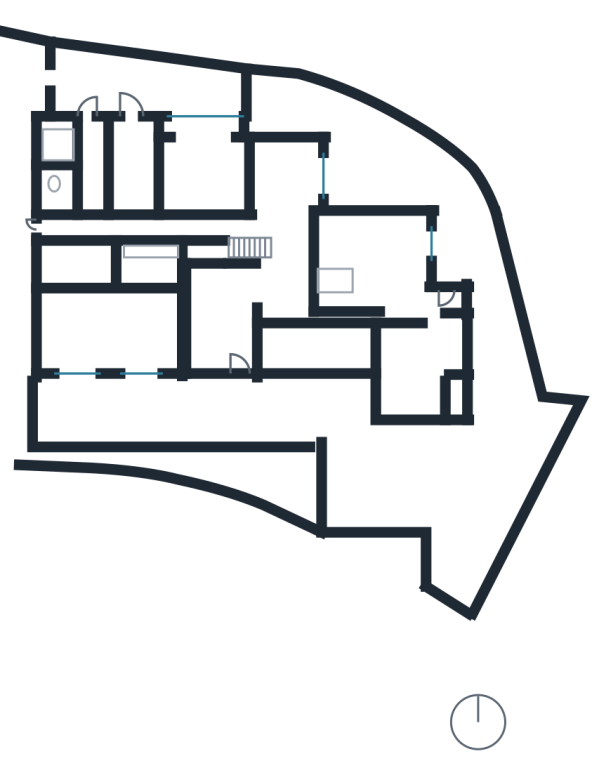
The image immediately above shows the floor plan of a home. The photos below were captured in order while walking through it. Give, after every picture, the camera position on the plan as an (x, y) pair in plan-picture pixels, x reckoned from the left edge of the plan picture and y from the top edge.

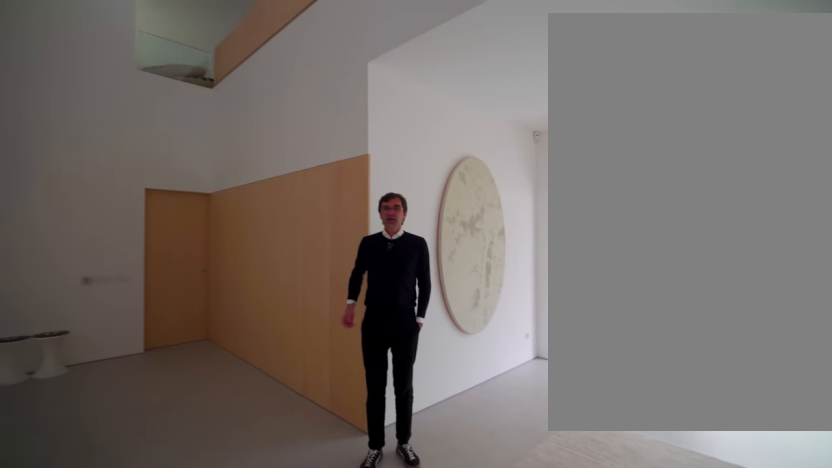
(208, 283)
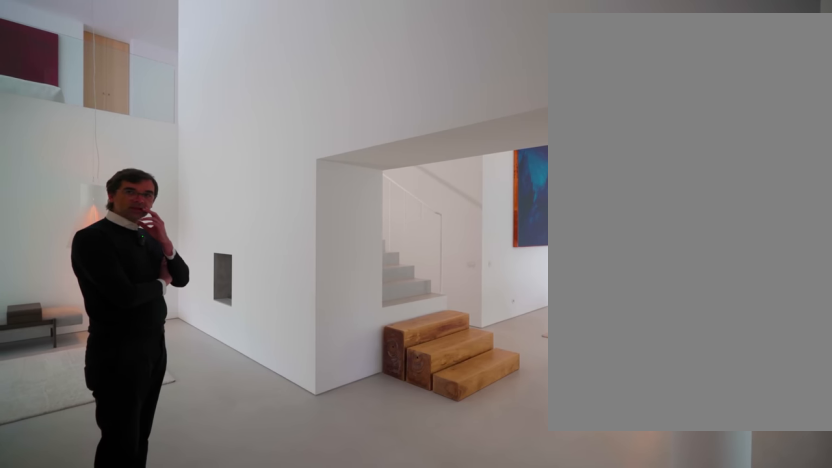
(298, 285)
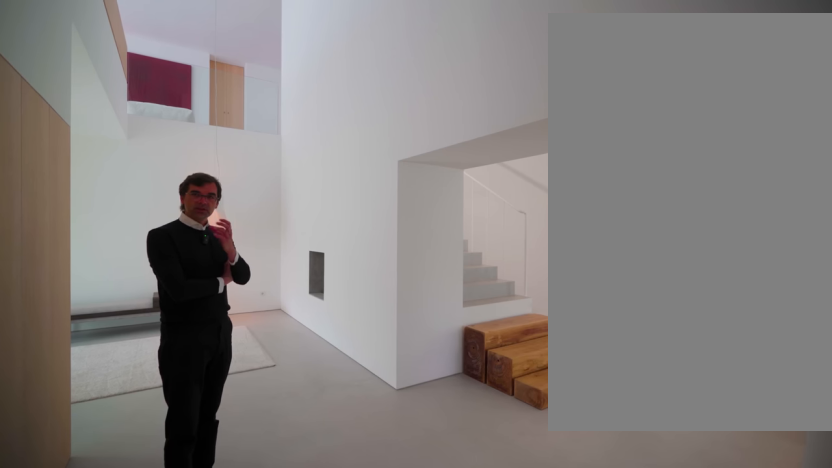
(299, 285)
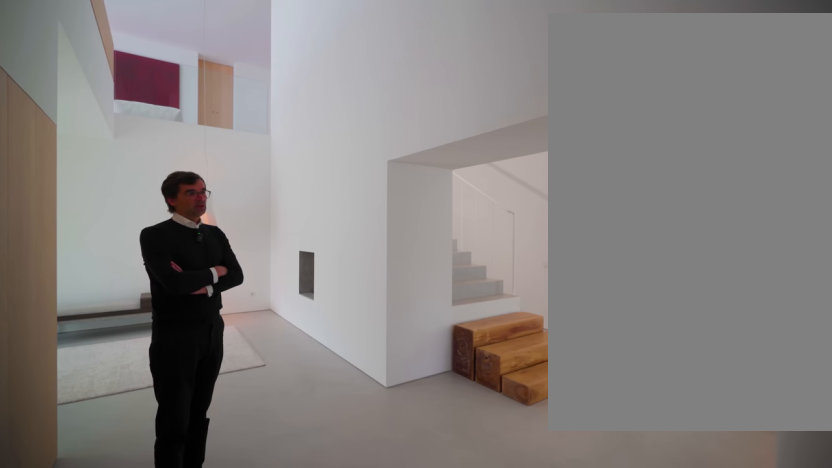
(299, 285)
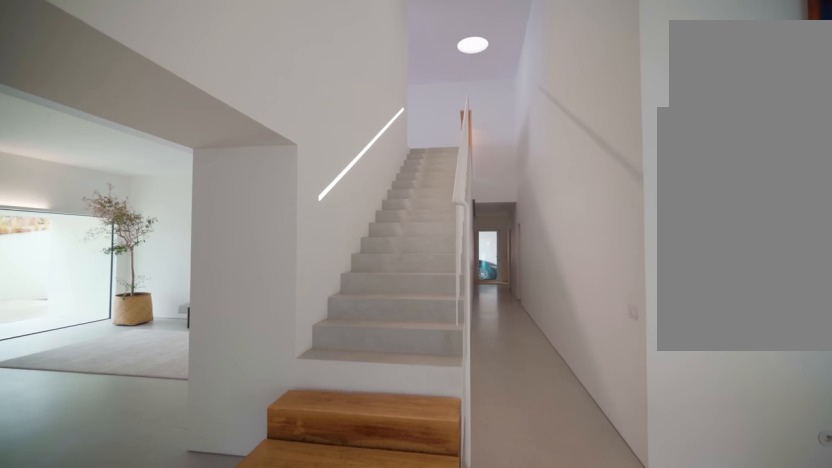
(305, 229)
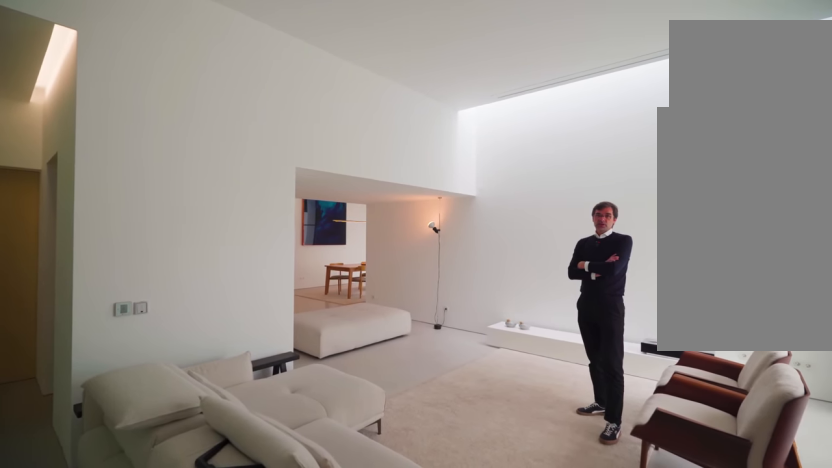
(389, 308)
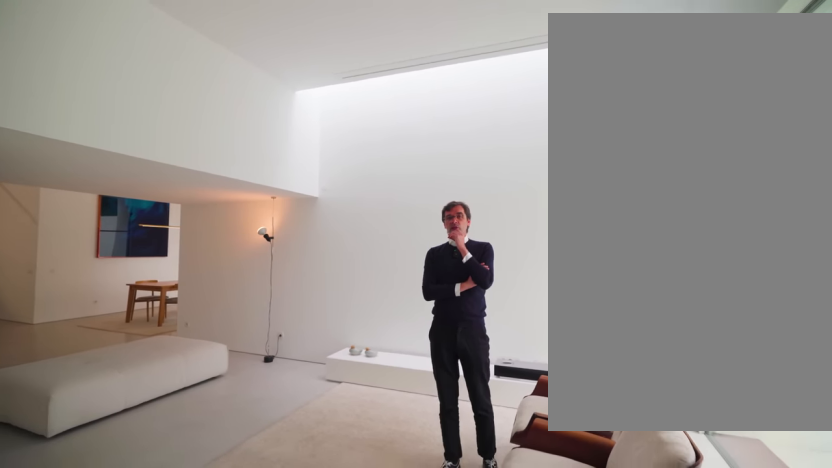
(412, 277)
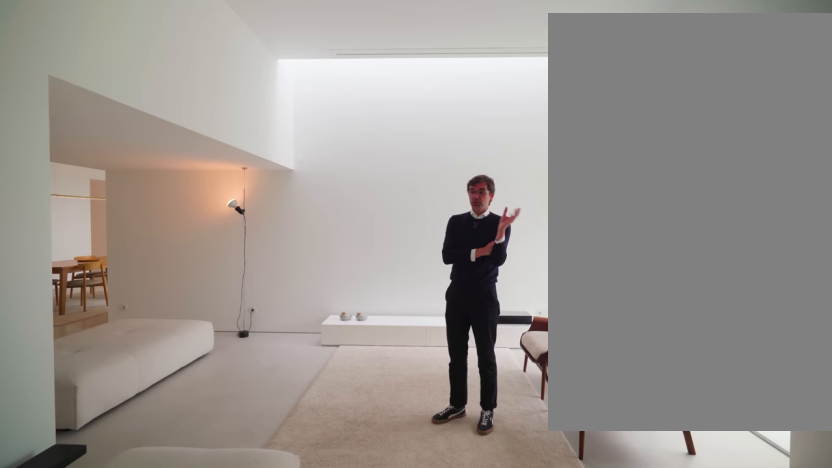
(396, 272)
